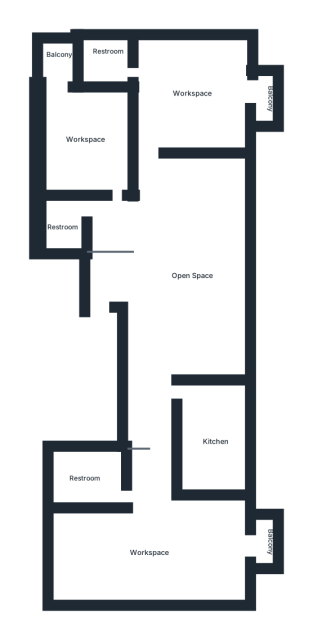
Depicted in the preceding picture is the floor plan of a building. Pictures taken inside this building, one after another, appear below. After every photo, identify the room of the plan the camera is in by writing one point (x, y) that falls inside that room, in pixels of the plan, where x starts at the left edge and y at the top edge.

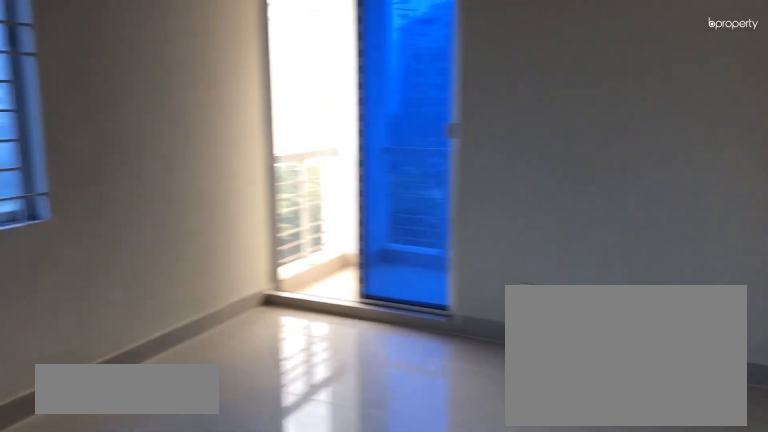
(93, 140)
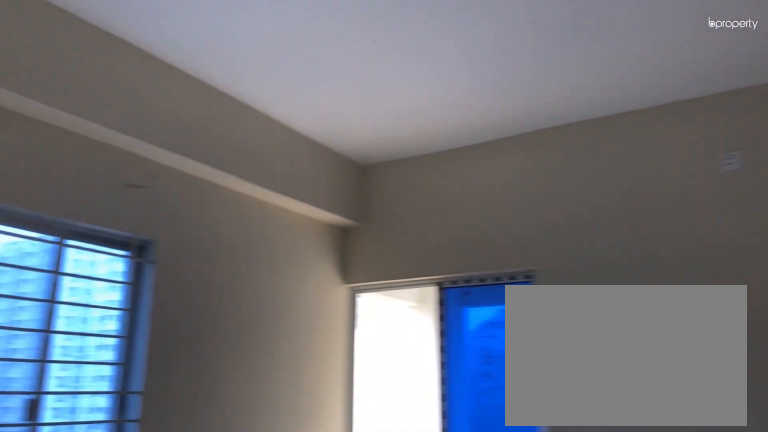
(93, 140)
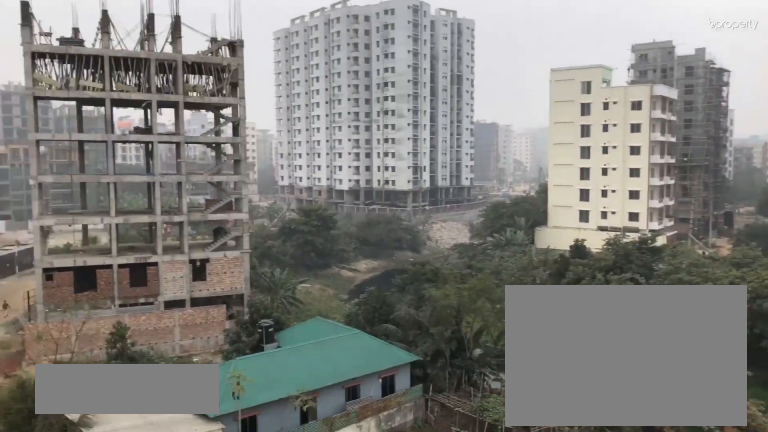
(58, 60)
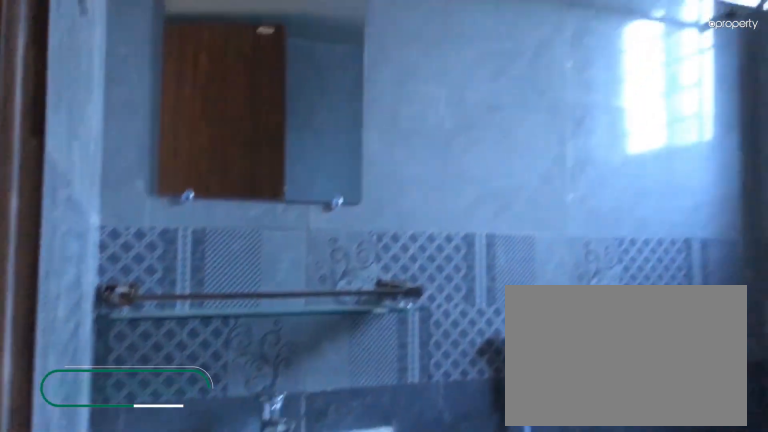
(62, 226)
